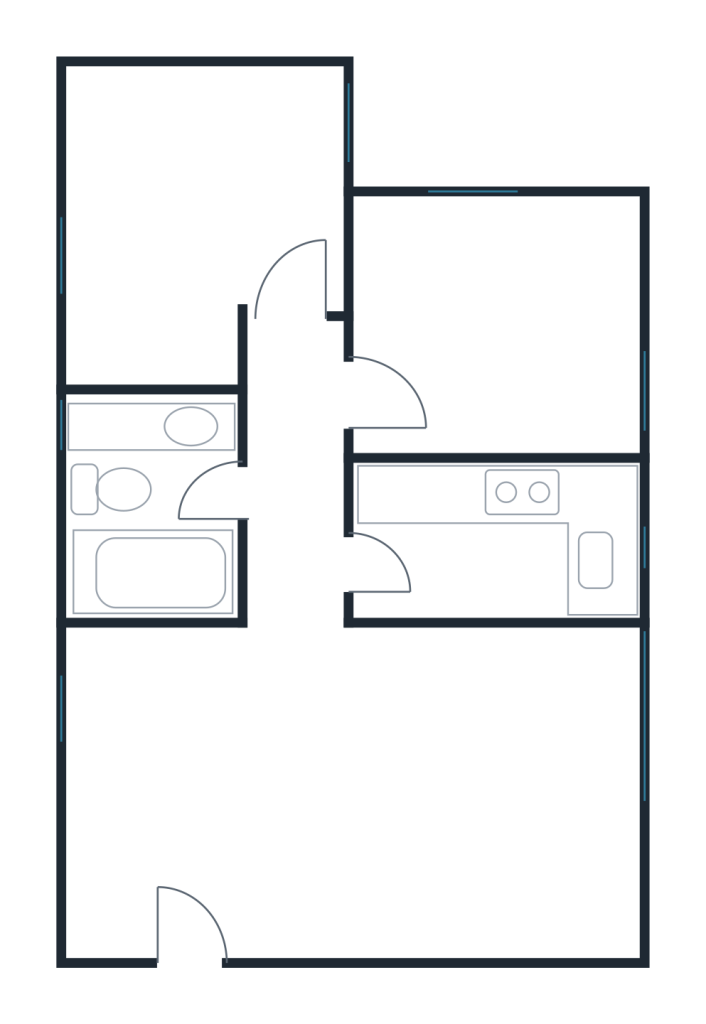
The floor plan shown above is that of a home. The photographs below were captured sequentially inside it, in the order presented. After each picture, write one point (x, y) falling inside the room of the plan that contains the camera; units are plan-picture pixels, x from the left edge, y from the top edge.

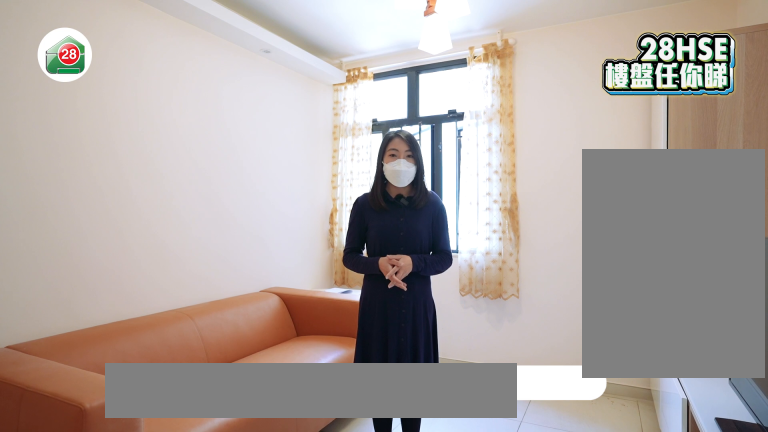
(311, 789)
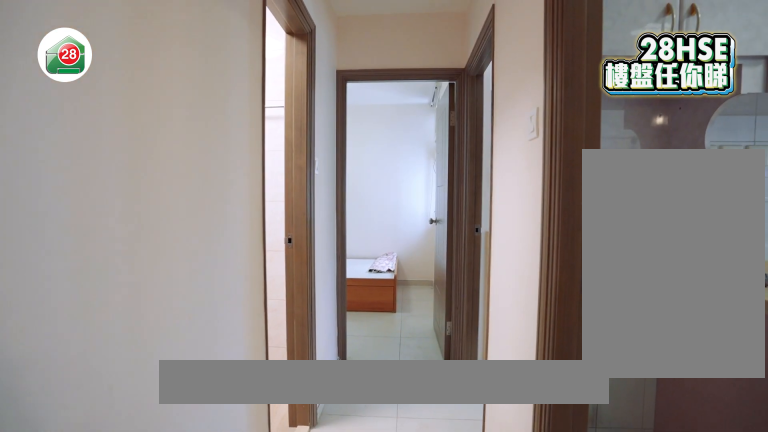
(311, 789)
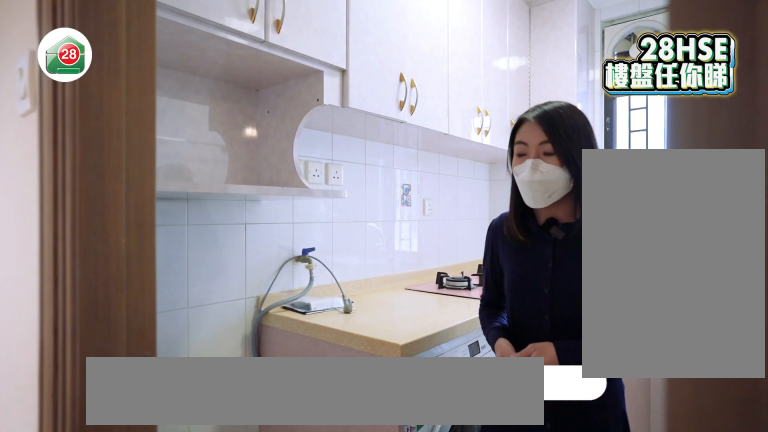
(444, 538)
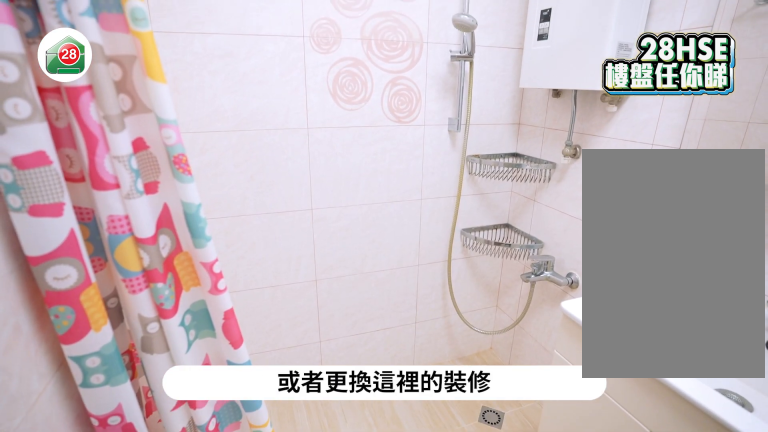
(177, 514)
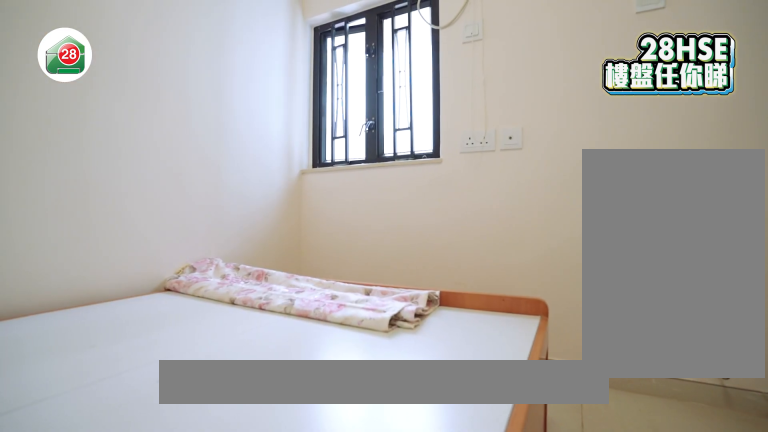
(177, 199)
